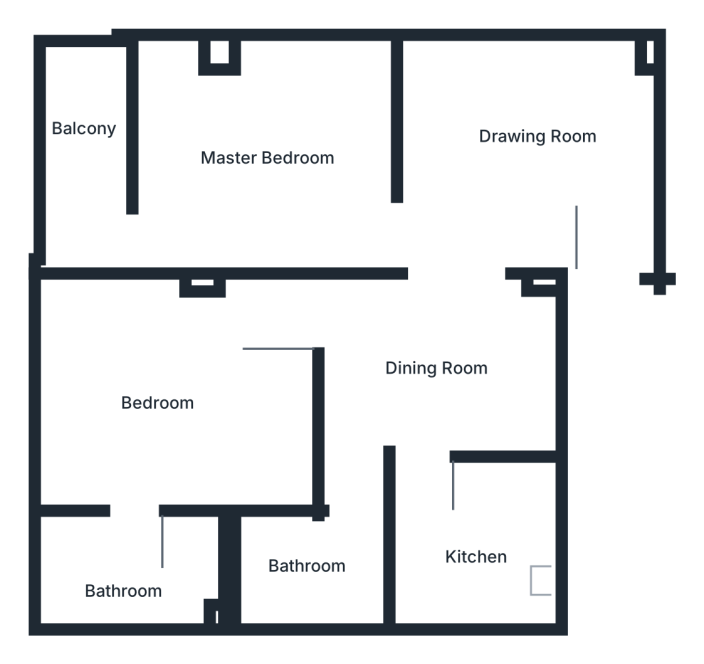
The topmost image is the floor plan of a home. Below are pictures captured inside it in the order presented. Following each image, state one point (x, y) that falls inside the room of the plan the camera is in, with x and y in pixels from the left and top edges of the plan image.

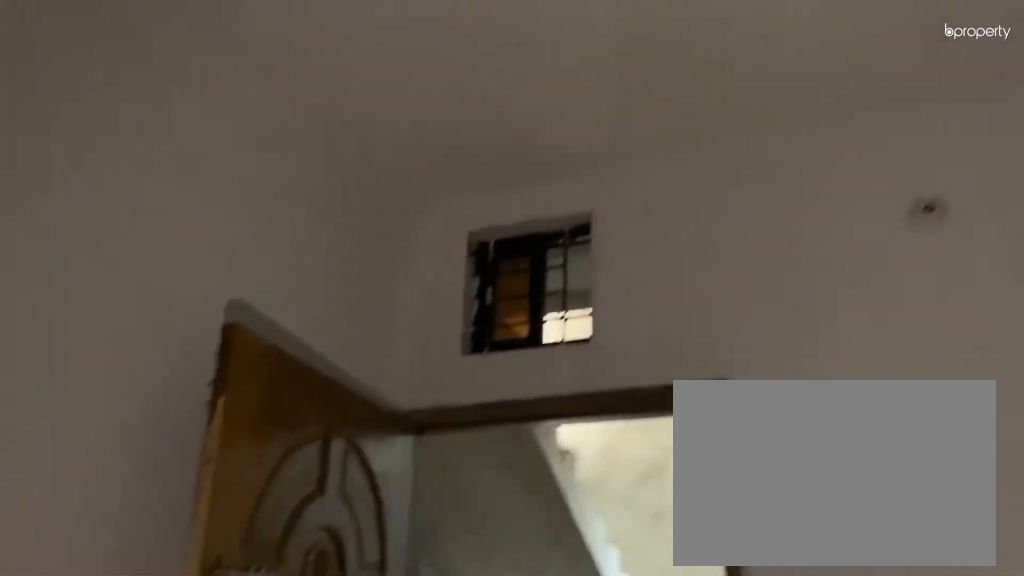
(516, 152)
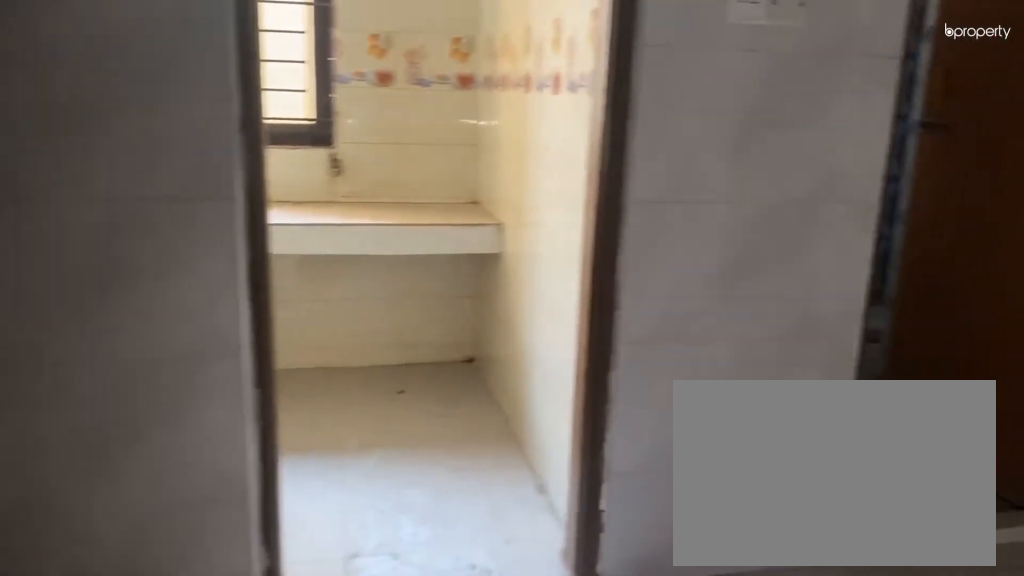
(428, 359)
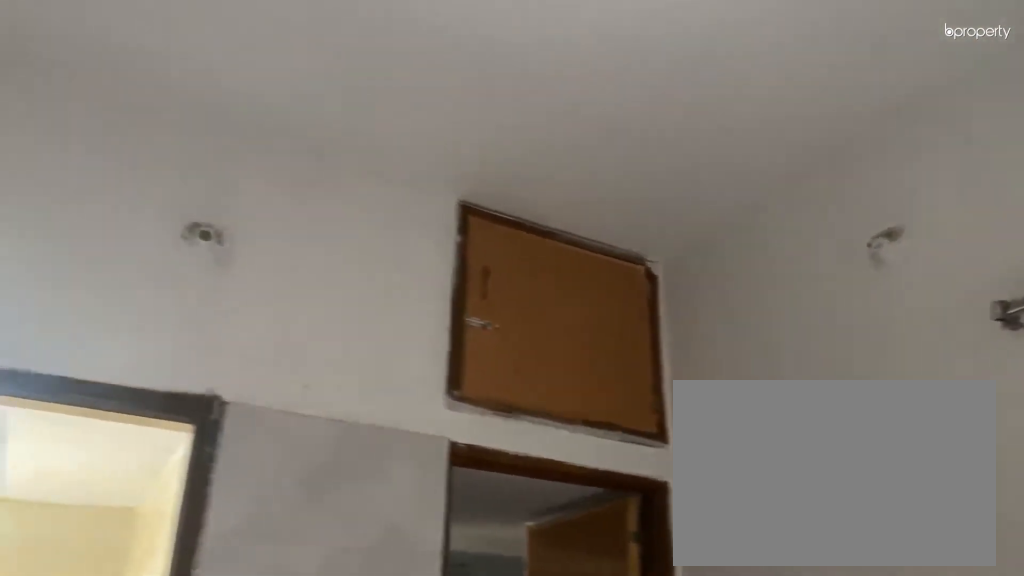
(428, 359)
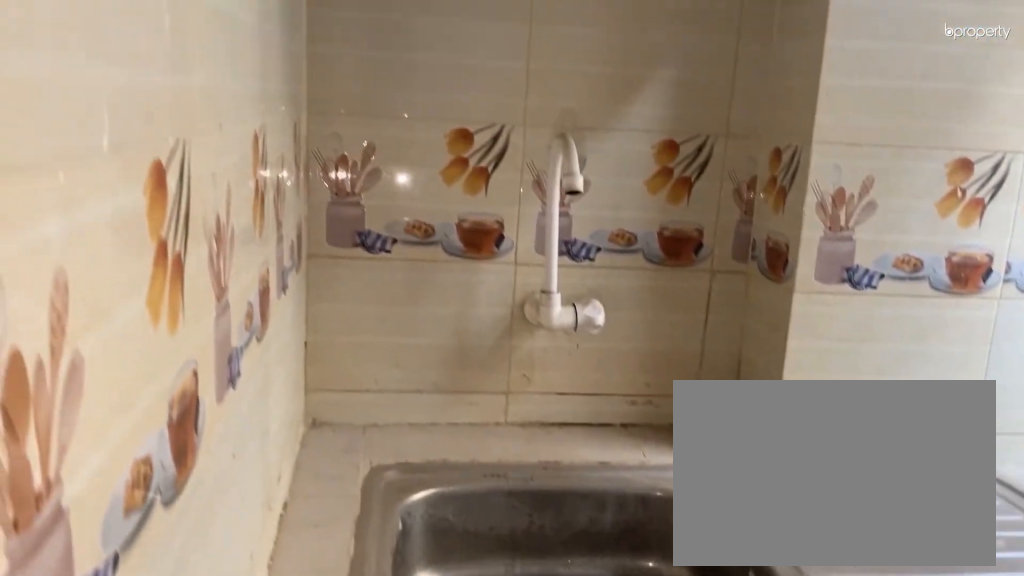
(476, 532)
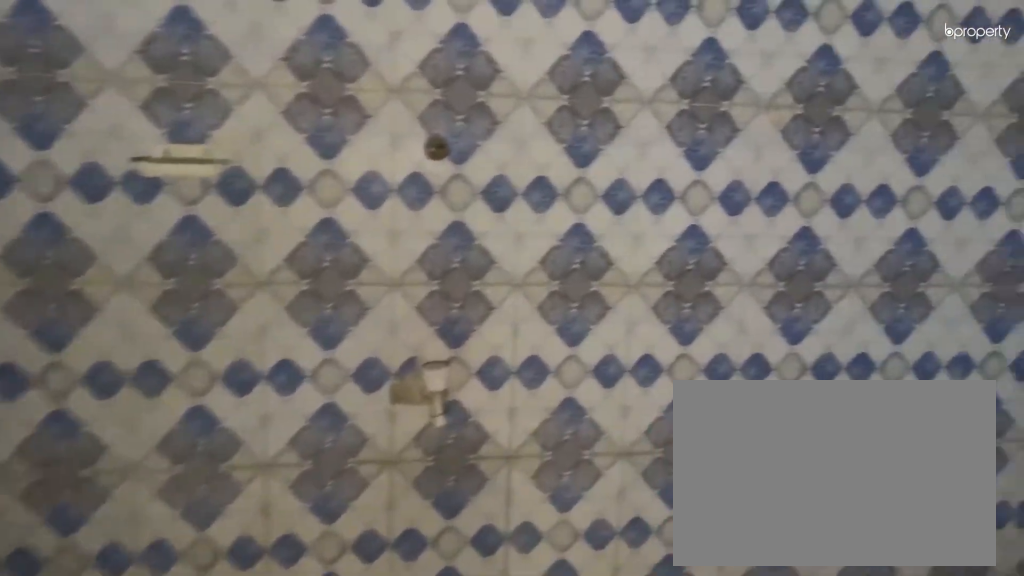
(326, 557)
